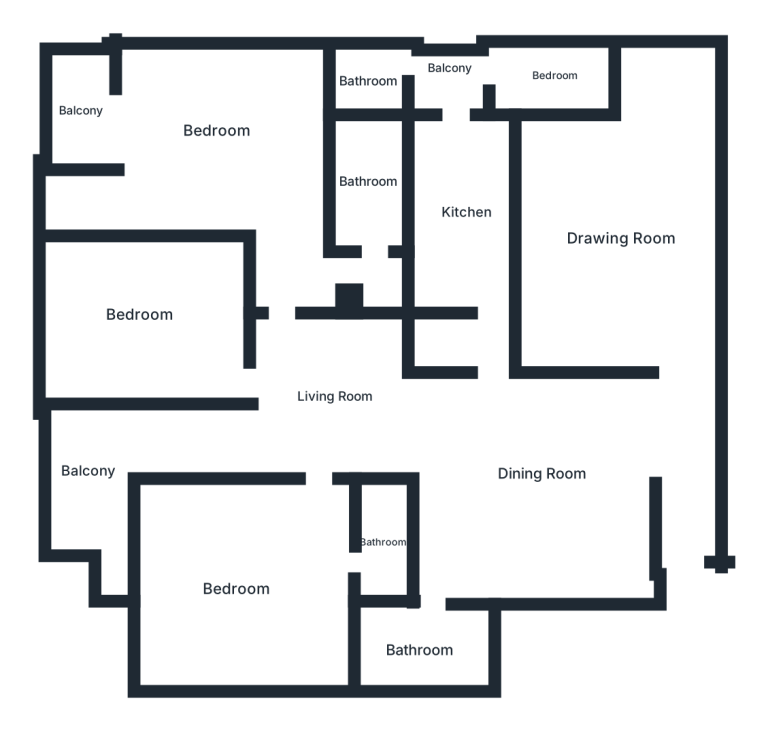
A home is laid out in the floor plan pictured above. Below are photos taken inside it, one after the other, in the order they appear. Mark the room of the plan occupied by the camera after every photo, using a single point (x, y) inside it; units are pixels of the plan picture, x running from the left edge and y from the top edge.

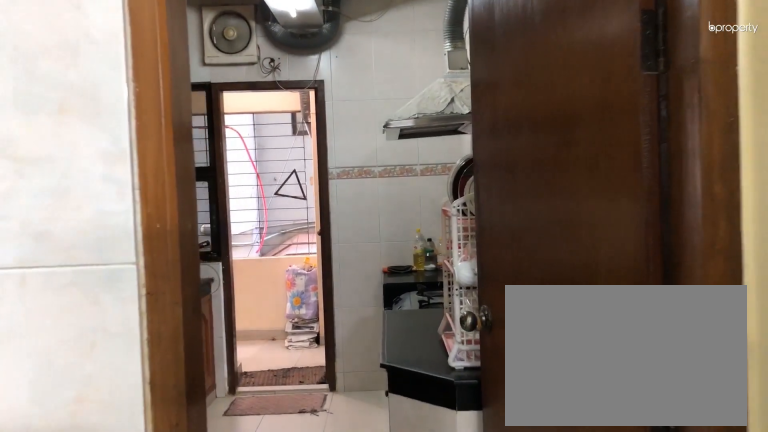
(465, 214)
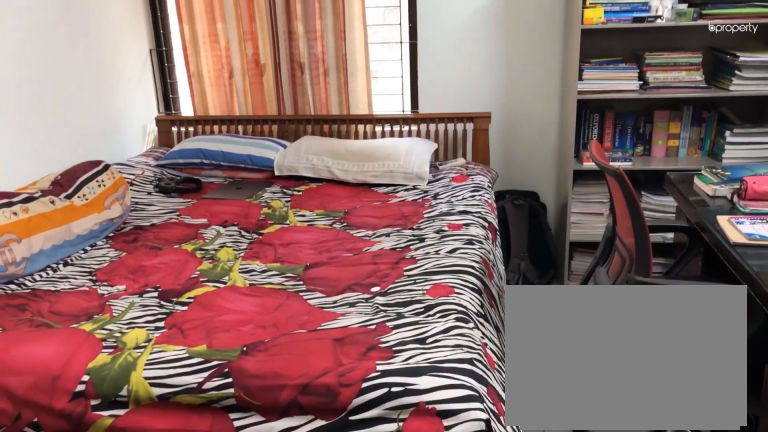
(234, 587)
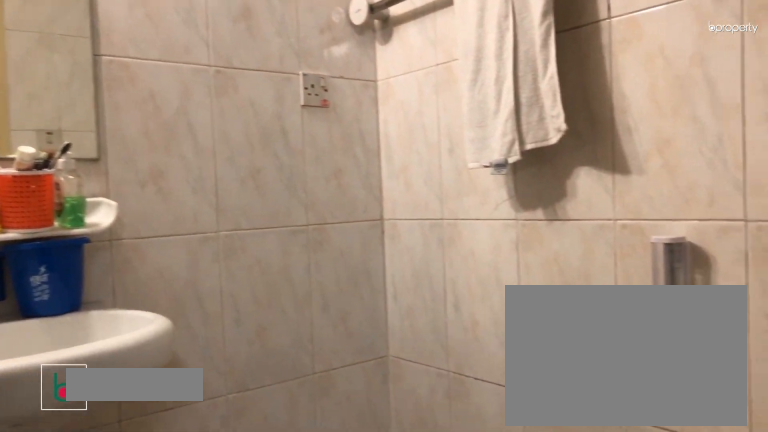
(382, 537)
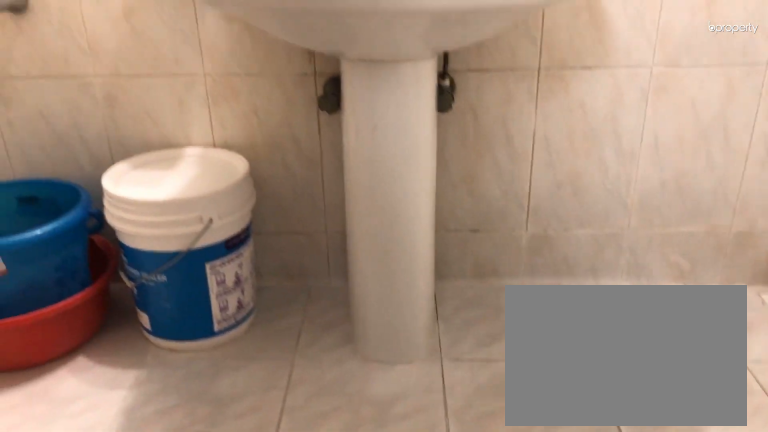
(382, 537)
